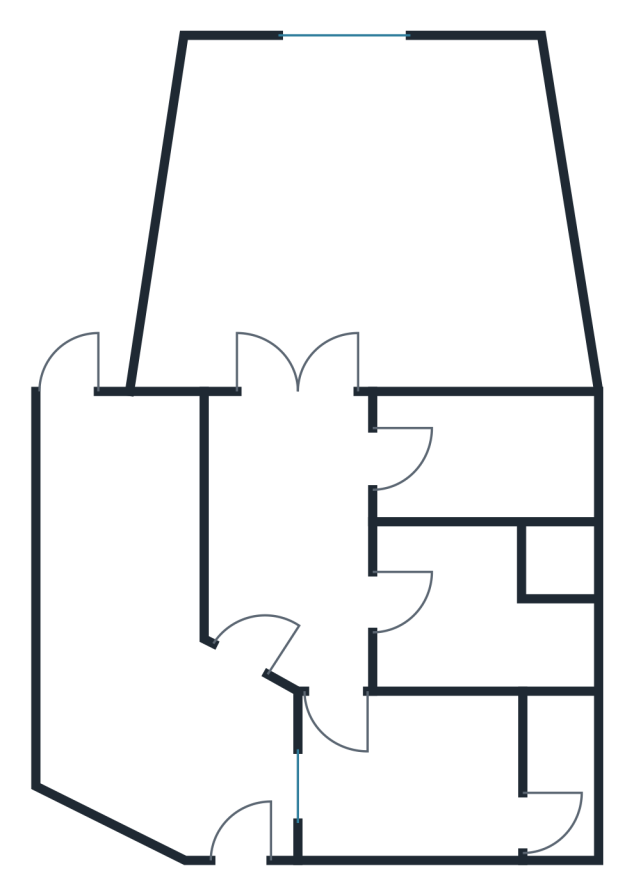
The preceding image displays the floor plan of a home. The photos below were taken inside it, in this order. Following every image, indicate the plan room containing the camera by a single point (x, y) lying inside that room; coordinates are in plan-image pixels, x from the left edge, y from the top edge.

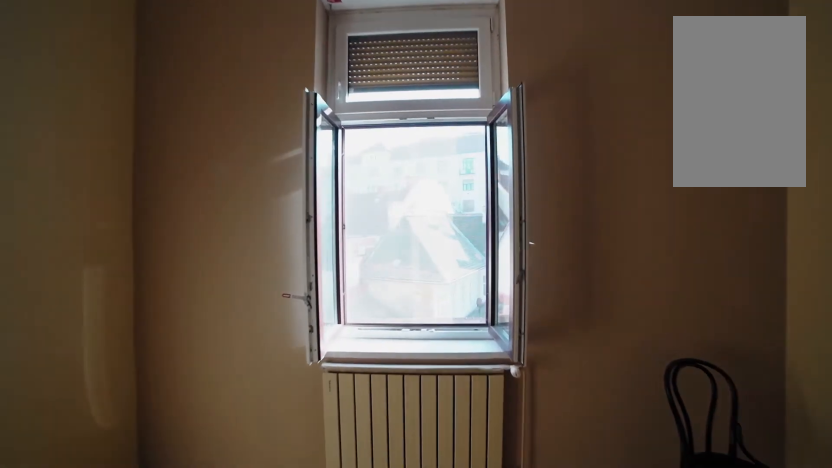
(325, 199)
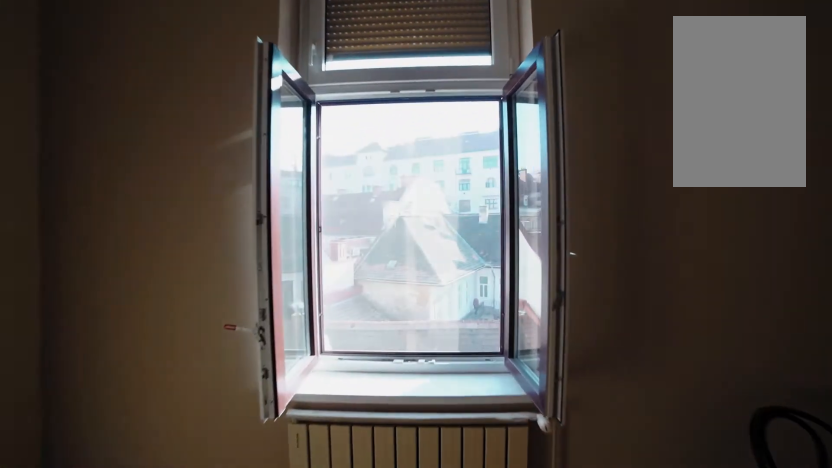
(329, 175)
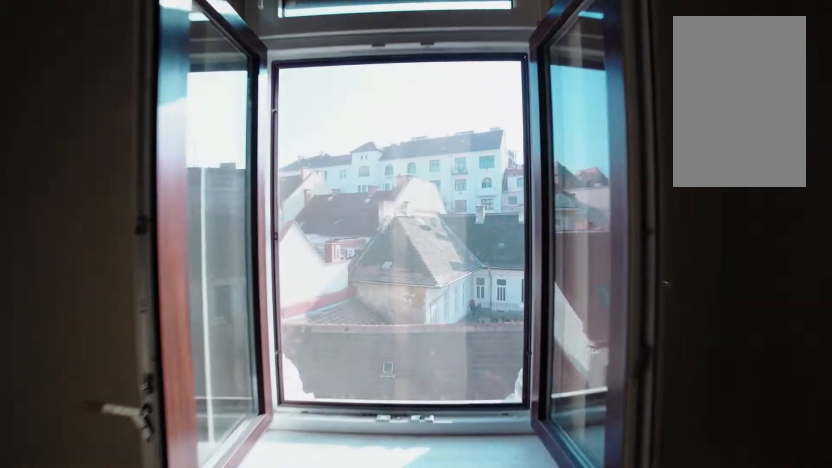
(333, 149)
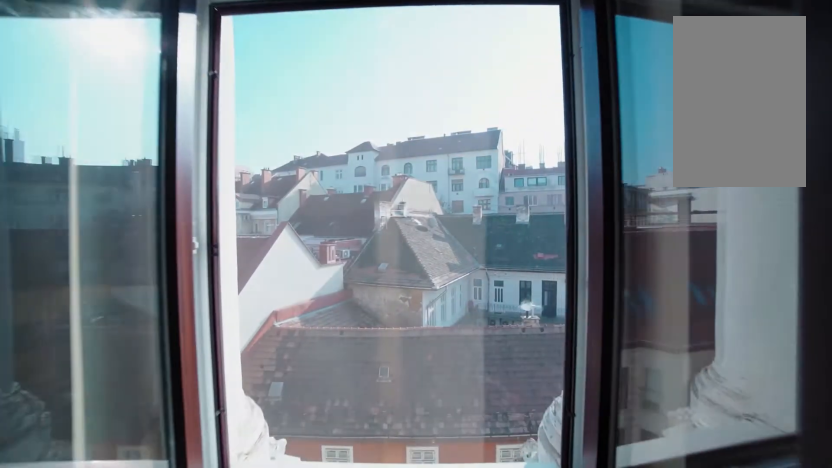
(338, 127)
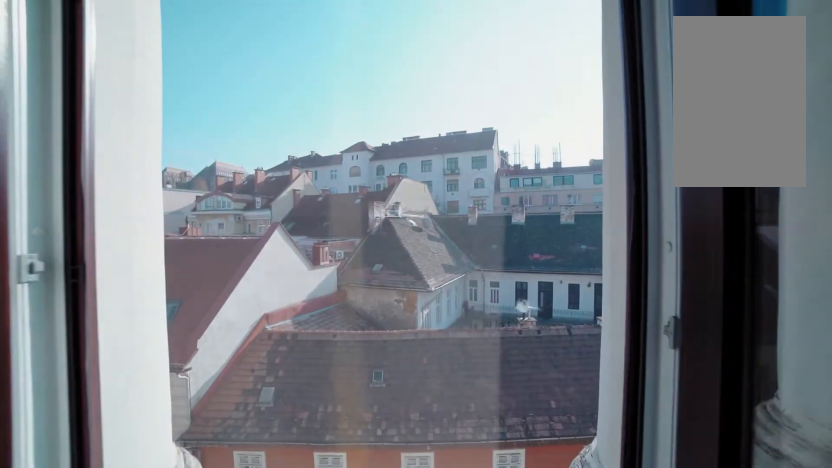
(341, 102)
